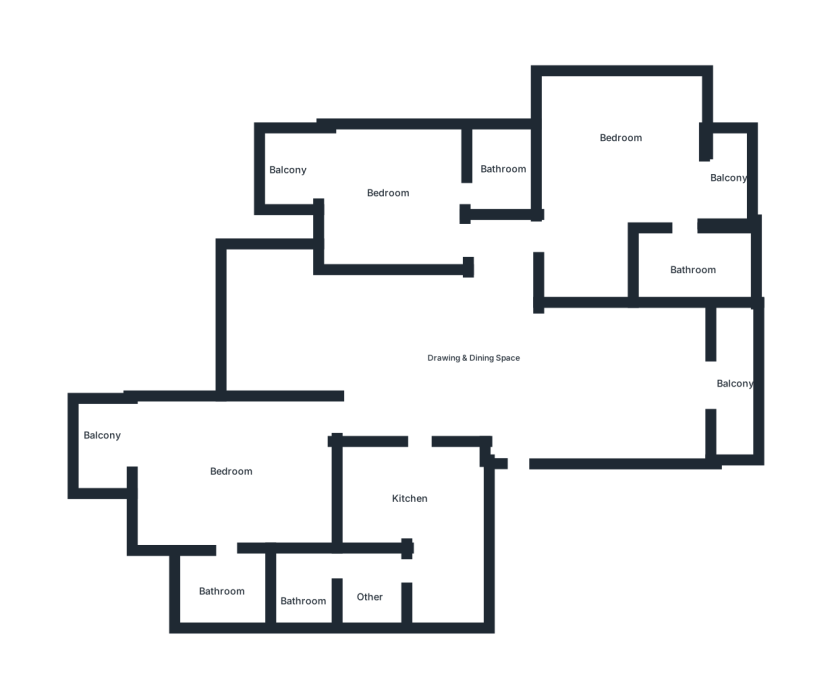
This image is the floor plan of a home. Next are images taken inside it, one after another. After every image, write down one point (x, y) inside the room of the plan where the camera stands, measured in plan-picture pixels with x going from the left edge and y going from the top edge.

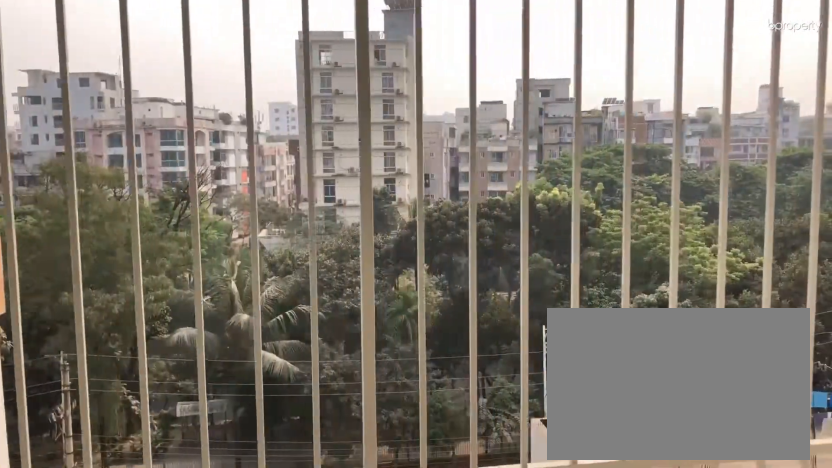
(734, 400)
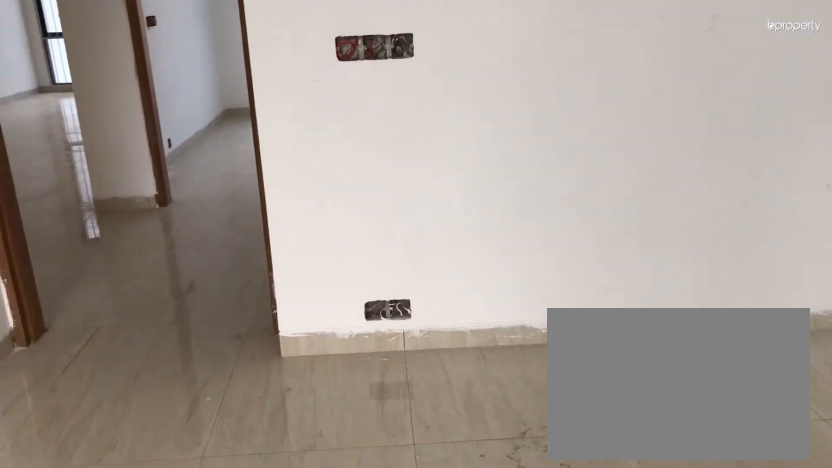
(611, 160)
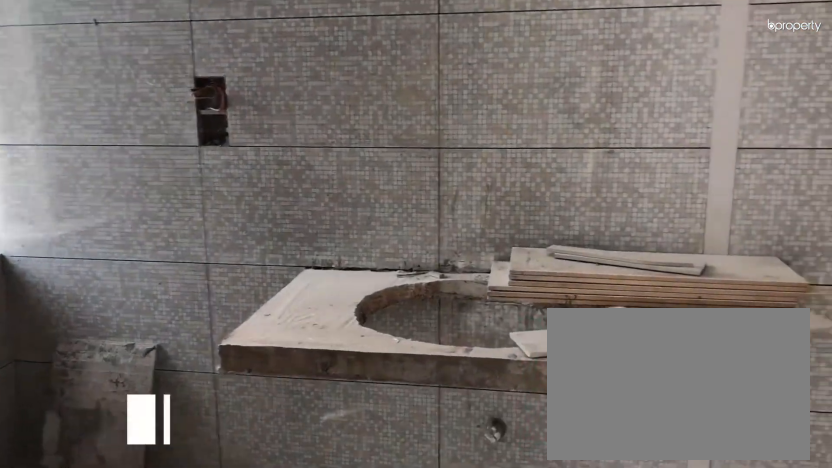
(704, 269)
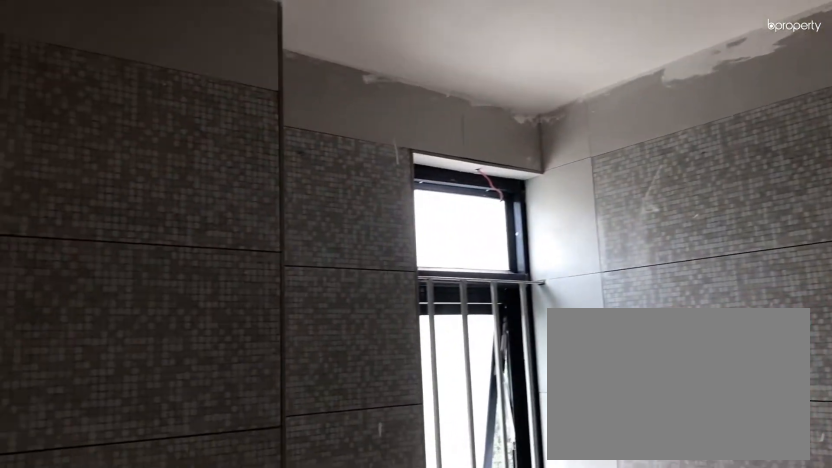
(704, 269)
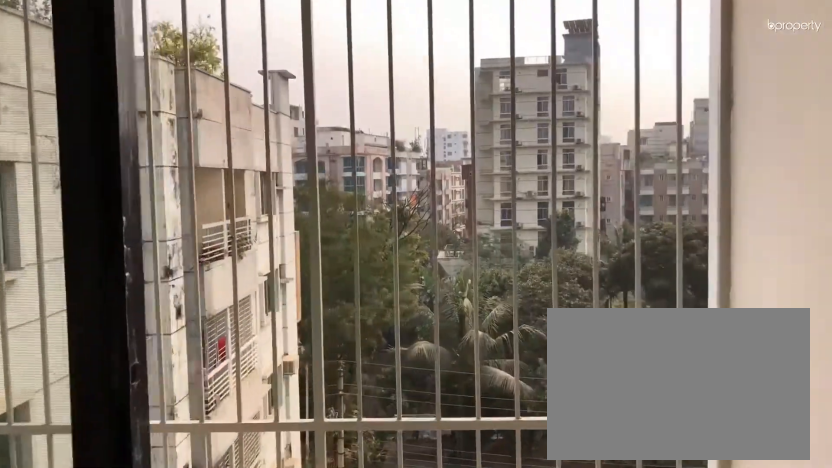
(682, 180)
